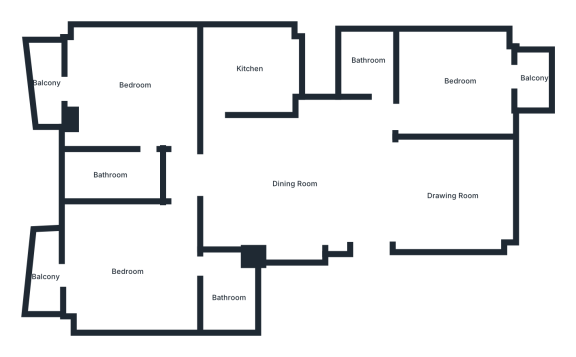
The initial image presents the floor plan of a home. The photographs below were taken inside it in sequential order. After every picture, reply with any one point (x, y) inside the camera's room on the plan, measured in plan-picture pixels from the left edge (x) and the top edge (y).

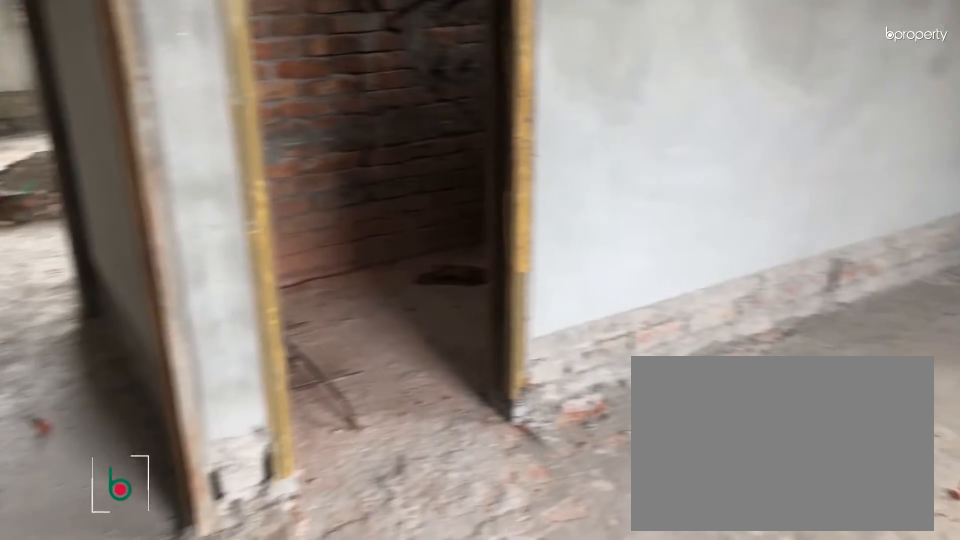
(128, 86)
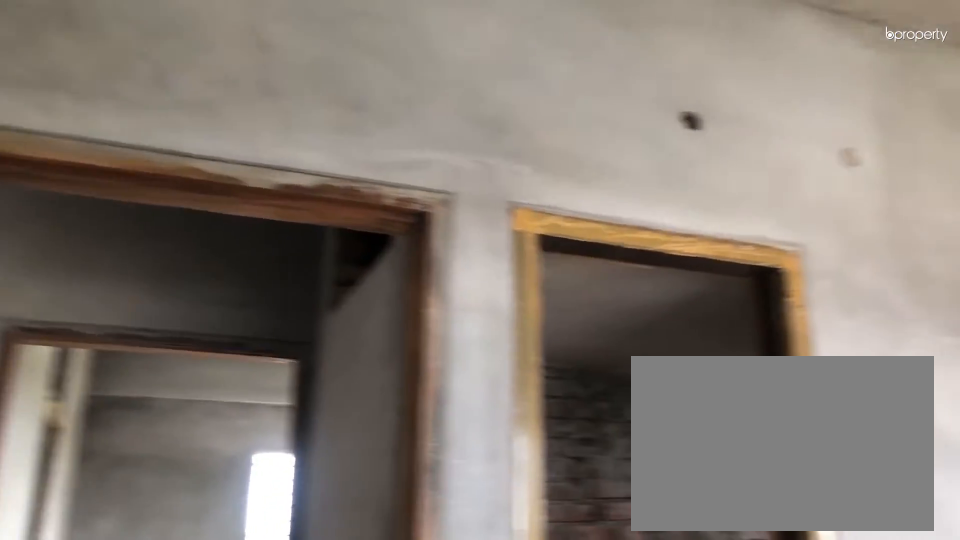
(128, 86)
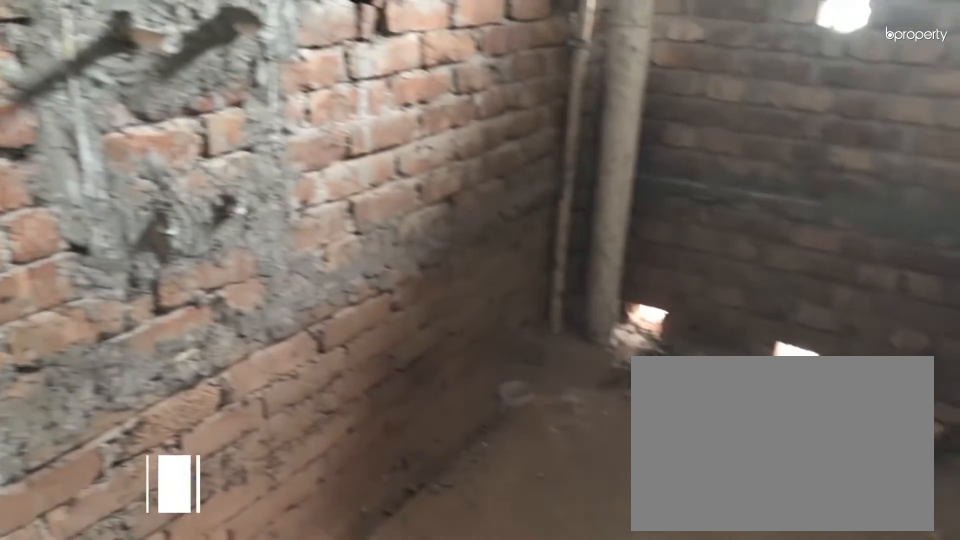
(110, 176)
